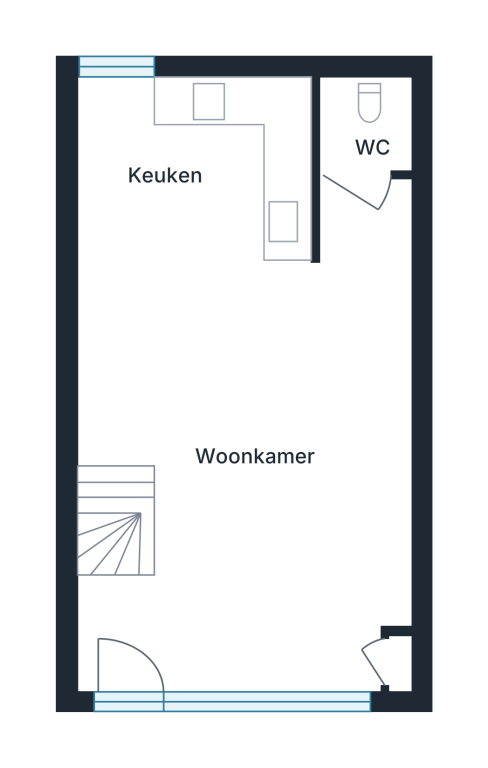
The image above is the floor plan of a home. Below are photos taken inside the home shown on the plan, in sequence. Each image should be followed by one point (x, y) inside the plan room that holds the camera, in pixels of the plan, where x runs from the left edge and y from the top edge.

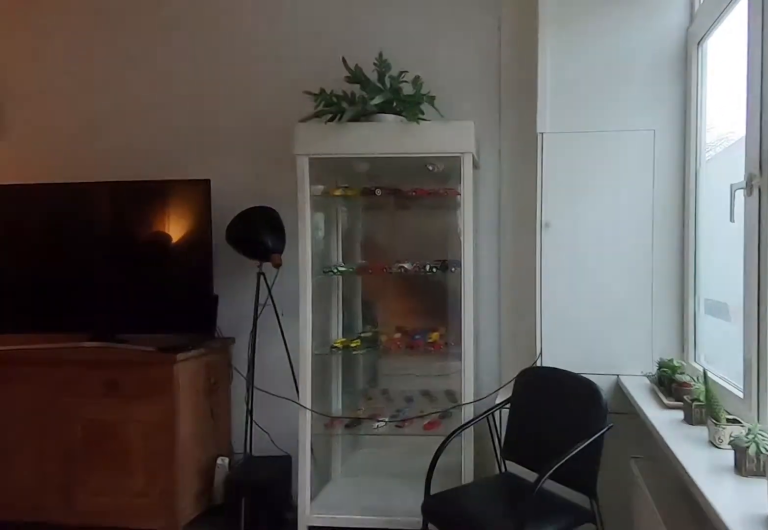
(187, 481)
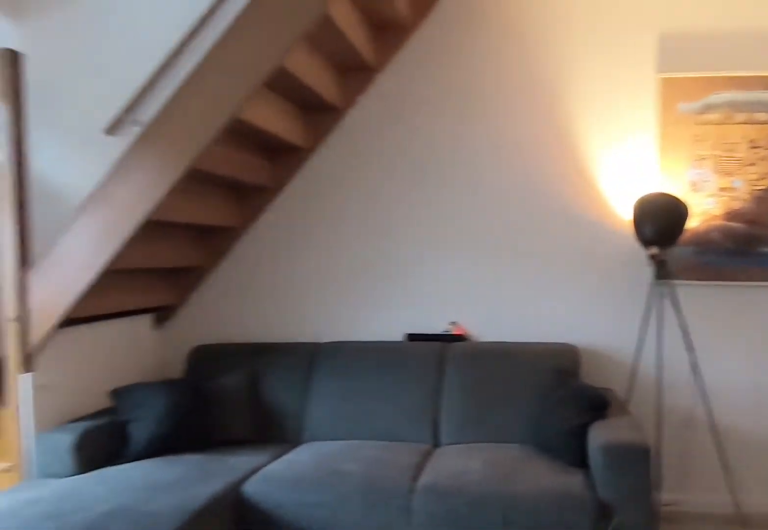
(187, 481)
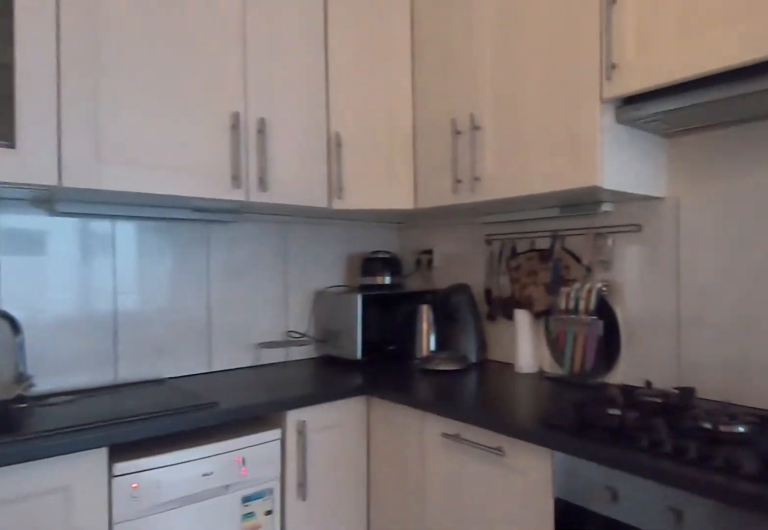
(190, 169)
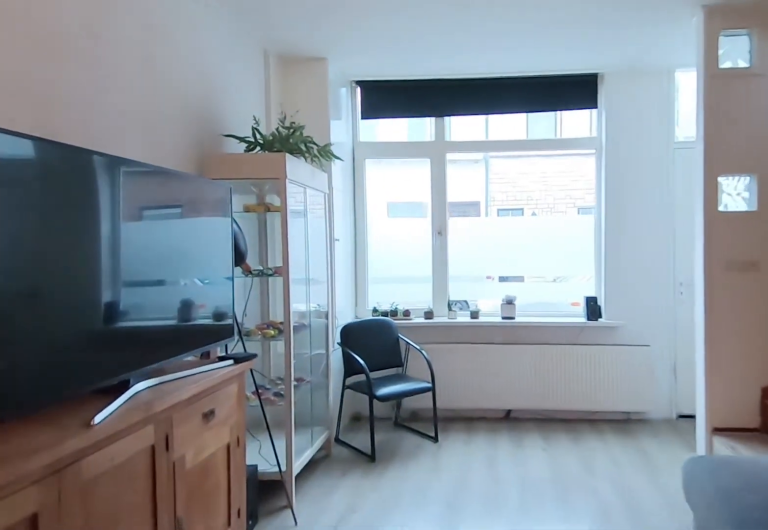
(186, 481)
